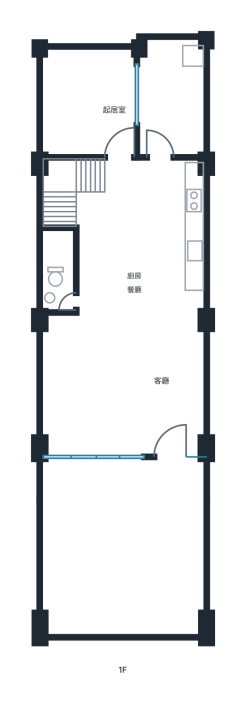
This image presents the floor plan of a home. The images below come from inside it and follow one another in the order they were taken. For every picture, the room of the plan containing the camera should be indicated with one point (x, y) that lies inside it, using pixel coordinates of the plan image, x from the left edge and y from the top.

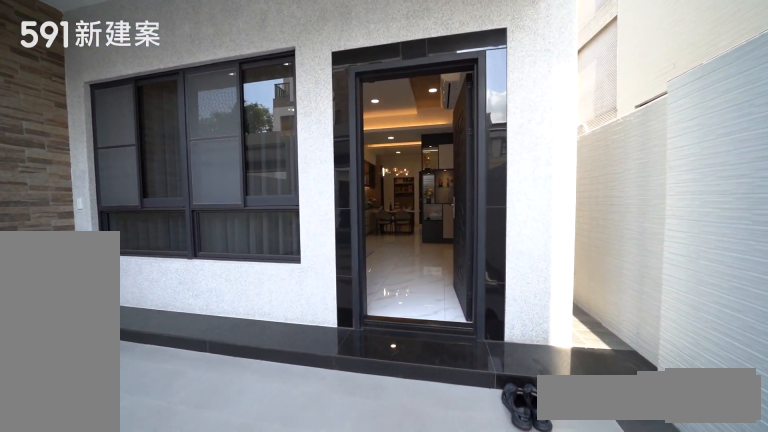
(124, 548)
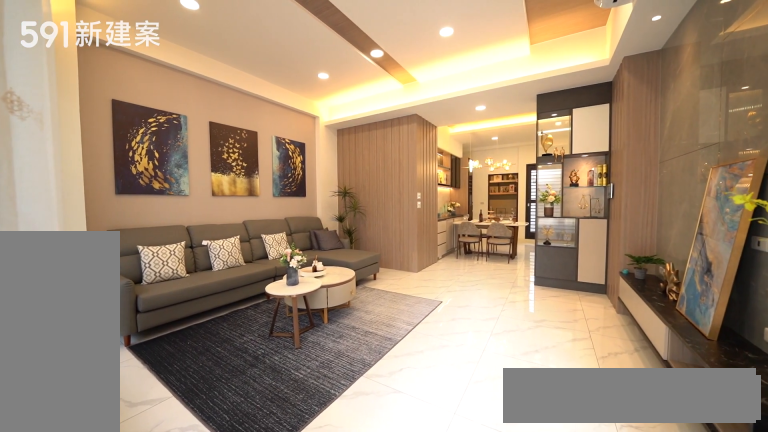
(122, 385)
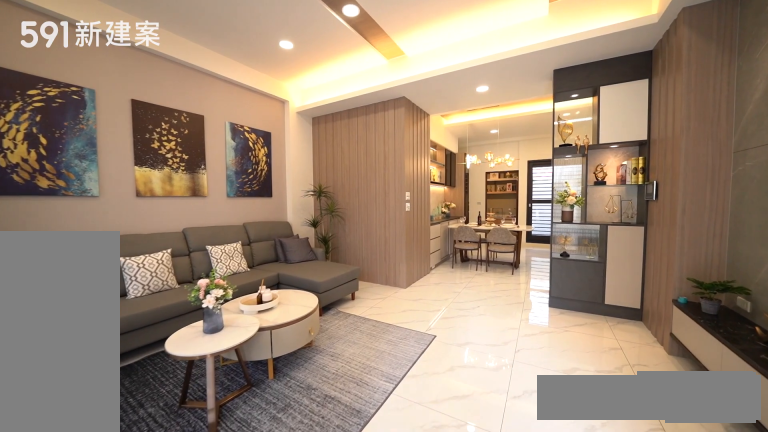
(122, 385)
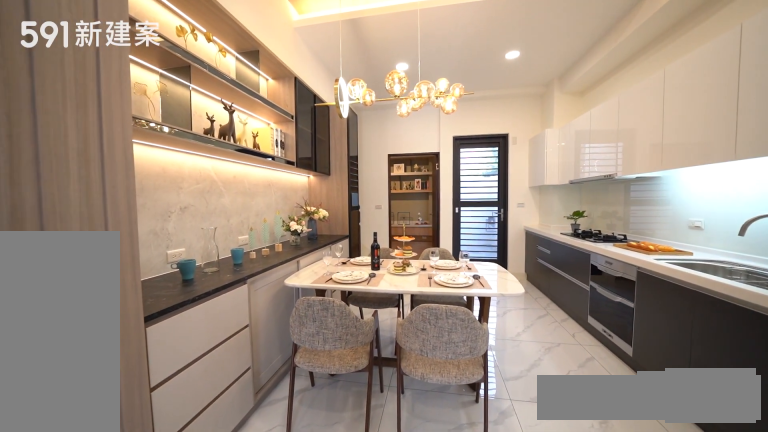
(123, 251)
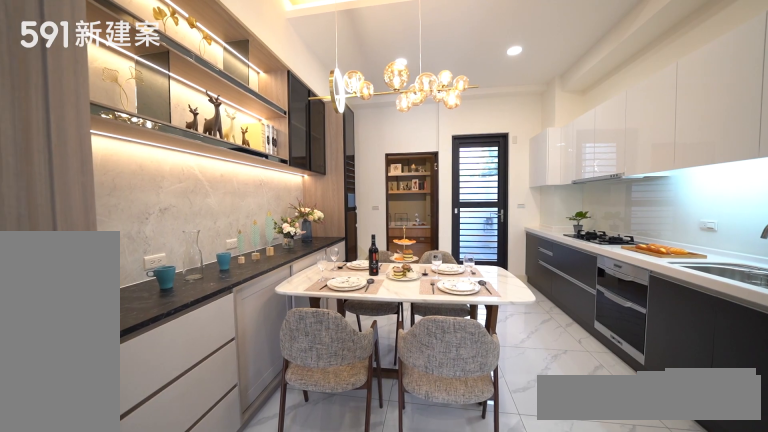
(123, 251)
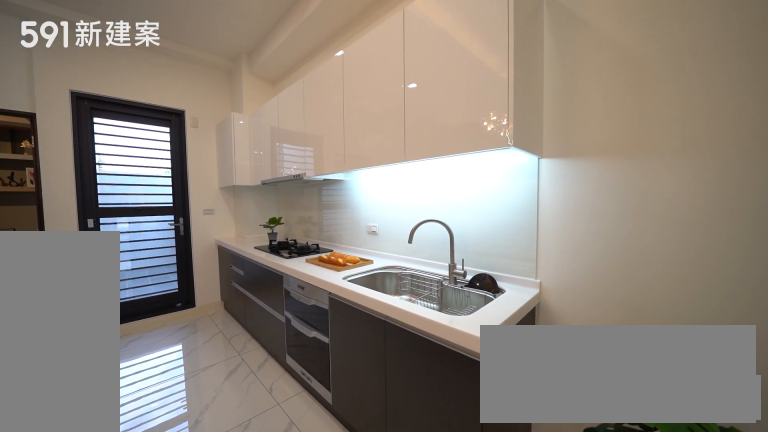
(178, 231)
